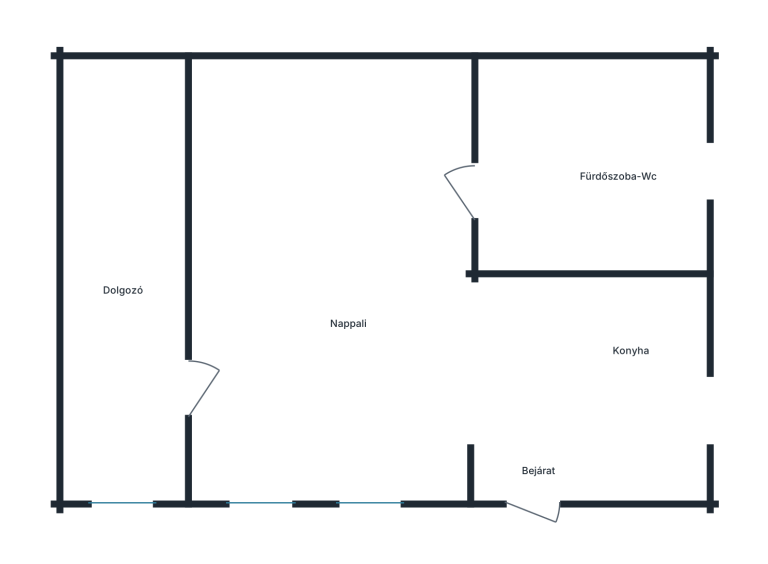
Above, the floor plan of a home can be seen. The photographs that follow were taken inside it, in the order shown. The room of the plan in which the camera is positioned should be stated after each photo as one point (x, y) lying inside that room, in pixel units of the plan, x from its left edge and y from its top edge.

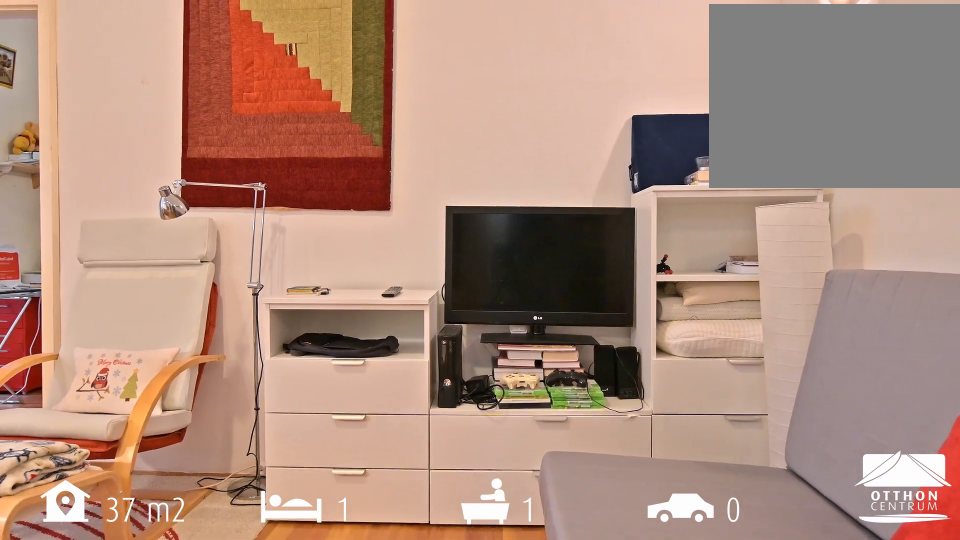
(330, 288)
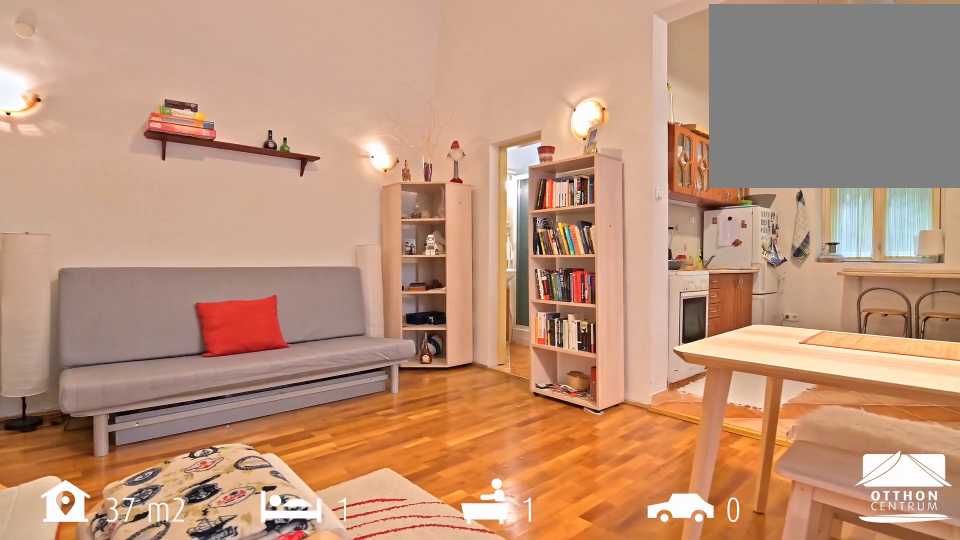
(330, 288)
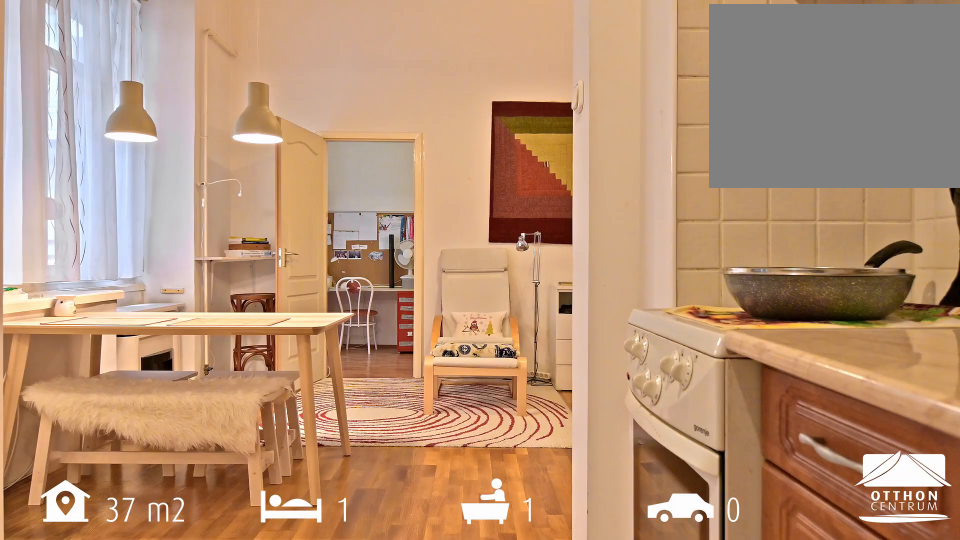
(589, 384)
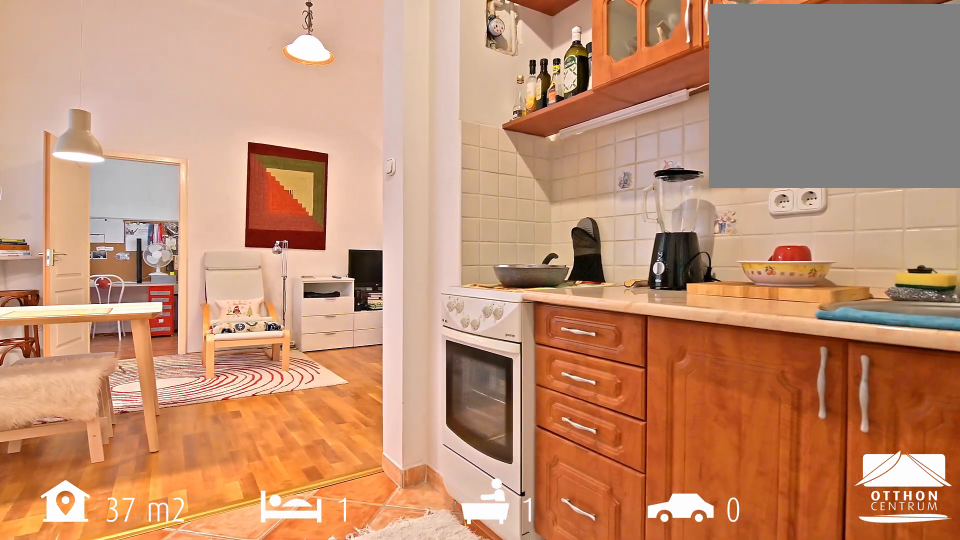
(589, 384)
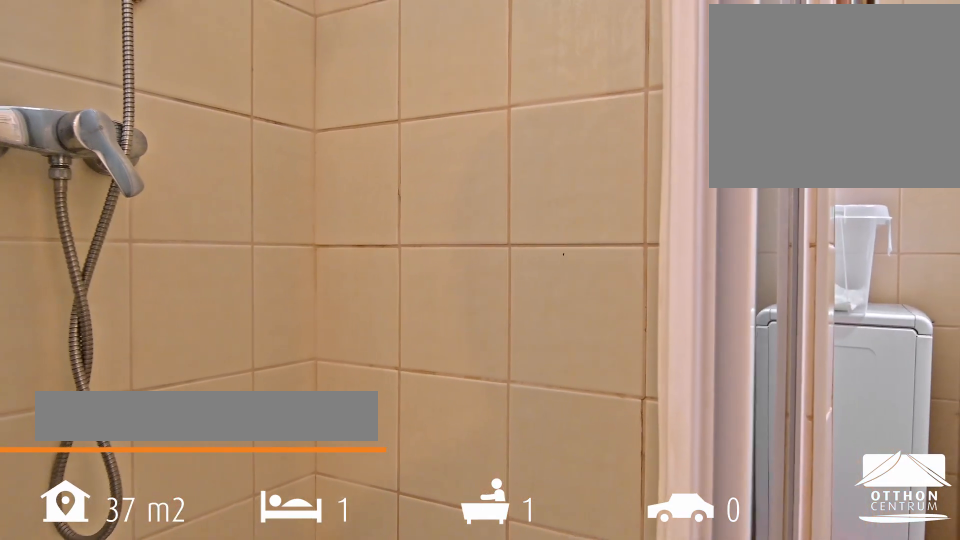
(594, 169)
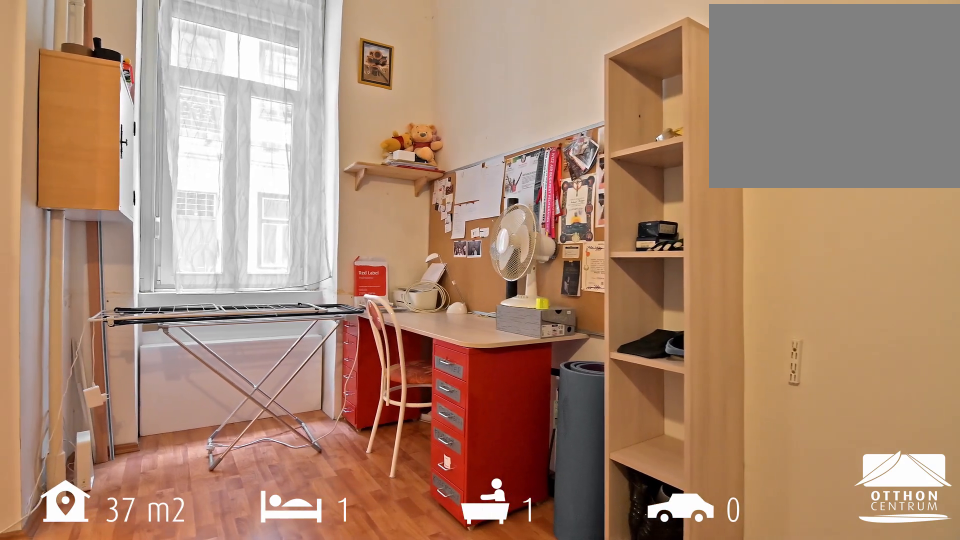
(125, 279)
